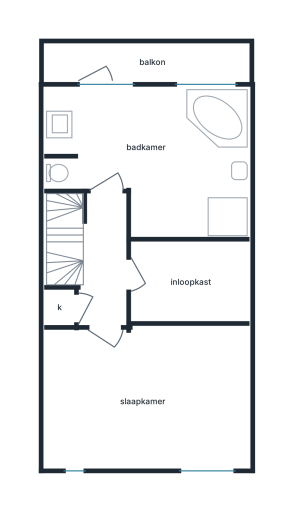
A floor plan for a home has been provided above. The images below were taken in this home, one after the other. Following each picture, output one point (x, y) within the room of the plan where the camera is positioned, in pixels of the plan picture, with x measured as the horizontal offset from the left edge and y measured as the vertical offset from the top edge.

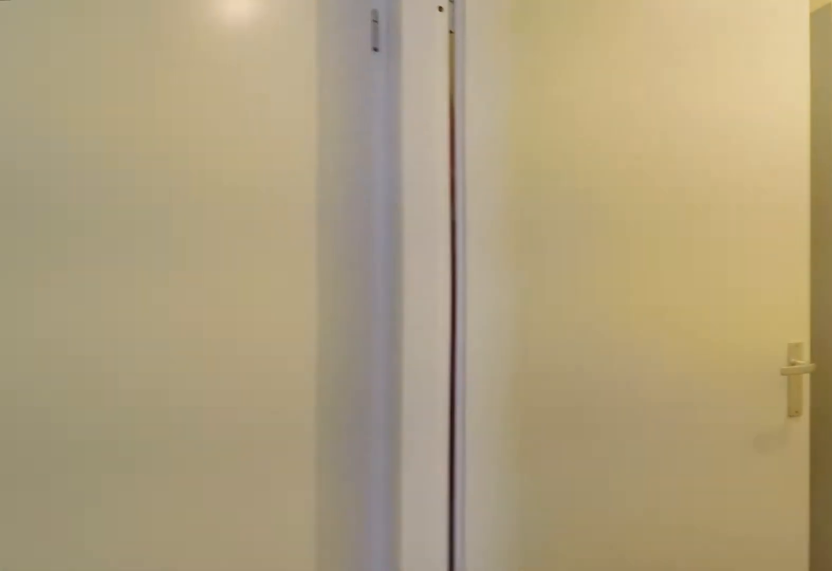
(104, 263)
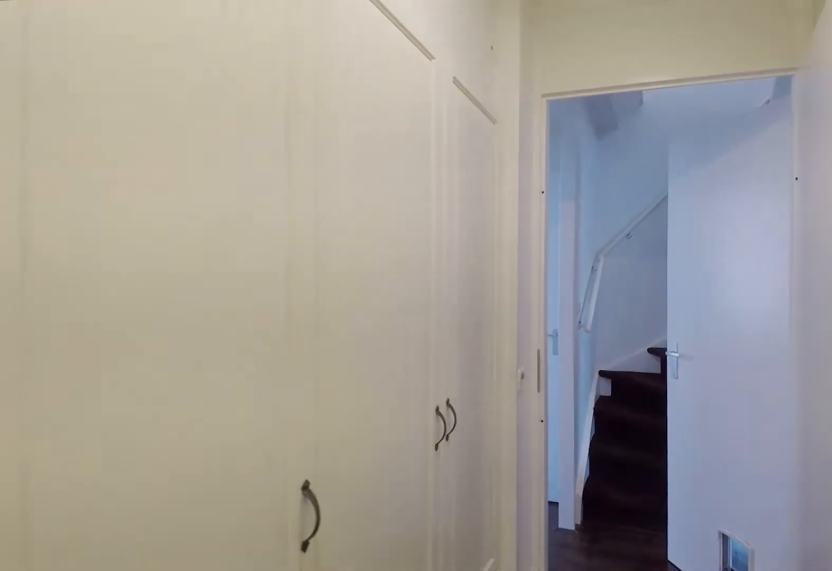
(188, 282)
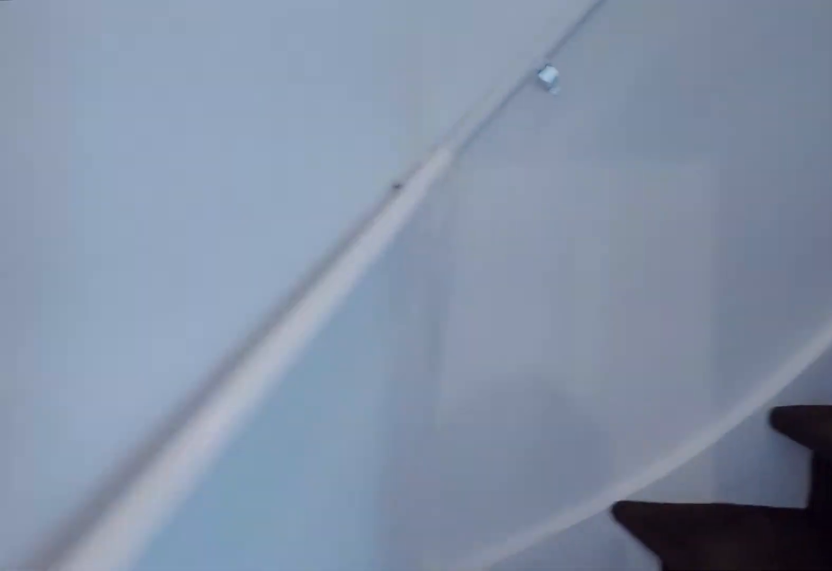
(104, 263)
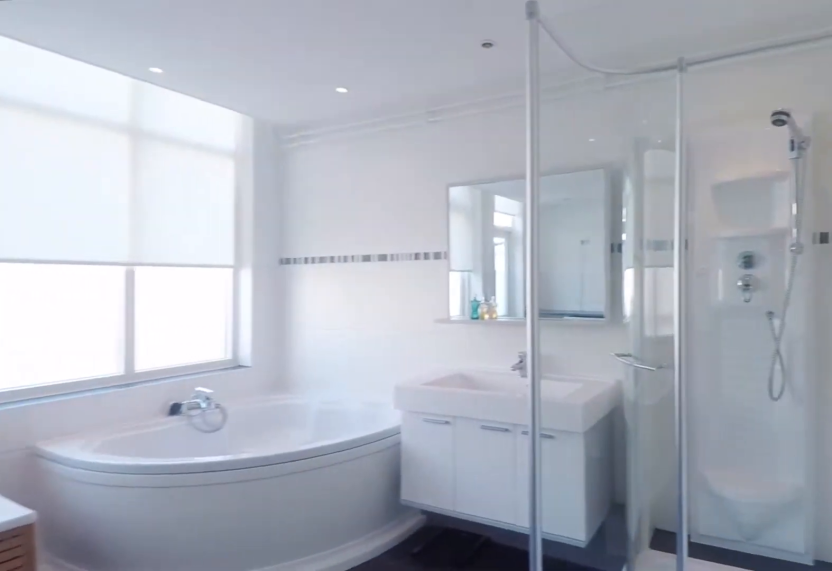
(156, 155)
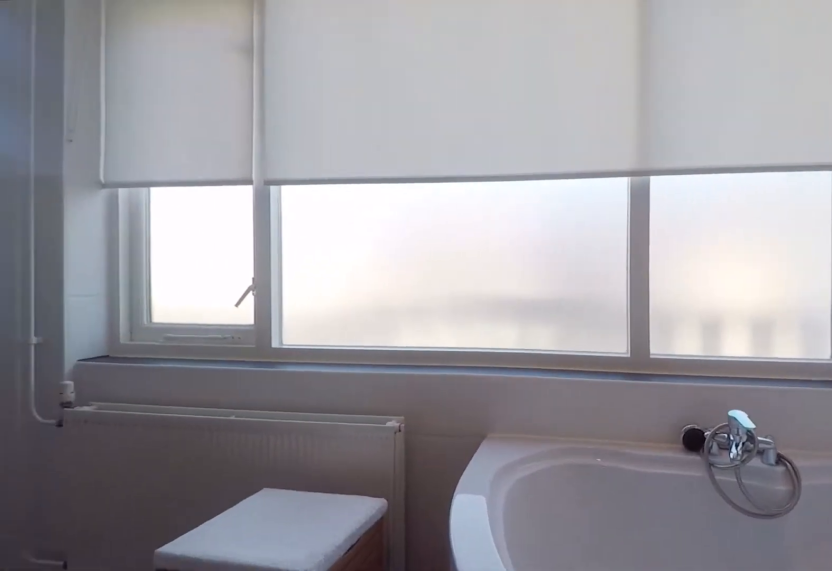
(156, 155)
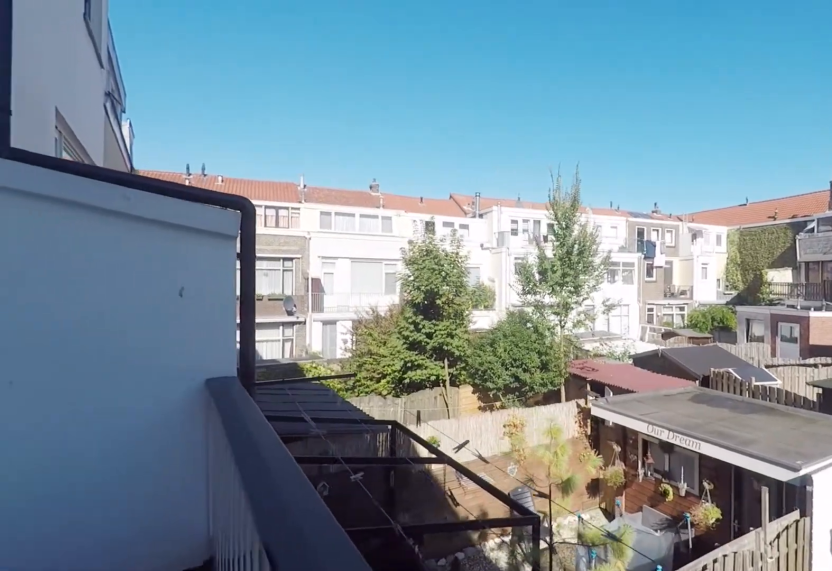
(146, 60)
